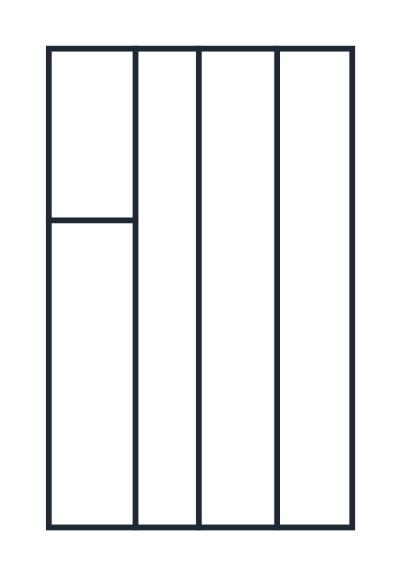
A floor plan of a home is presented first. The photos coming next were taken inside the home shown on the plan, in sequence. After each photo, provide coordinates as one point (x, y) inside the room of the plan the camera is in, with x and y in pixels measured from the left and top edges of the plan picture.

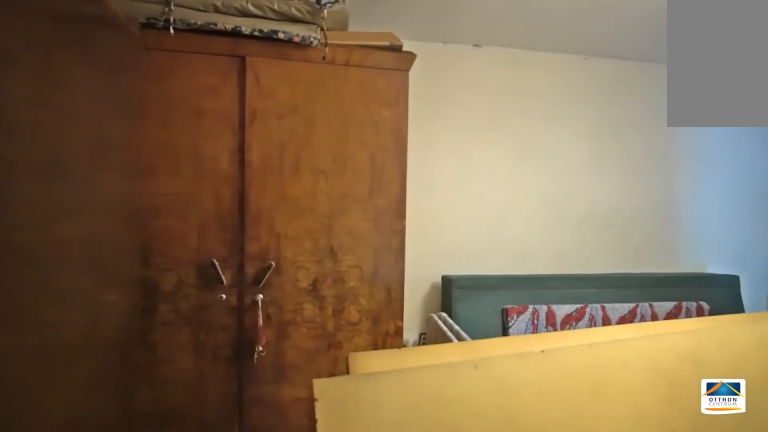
(320, 359)
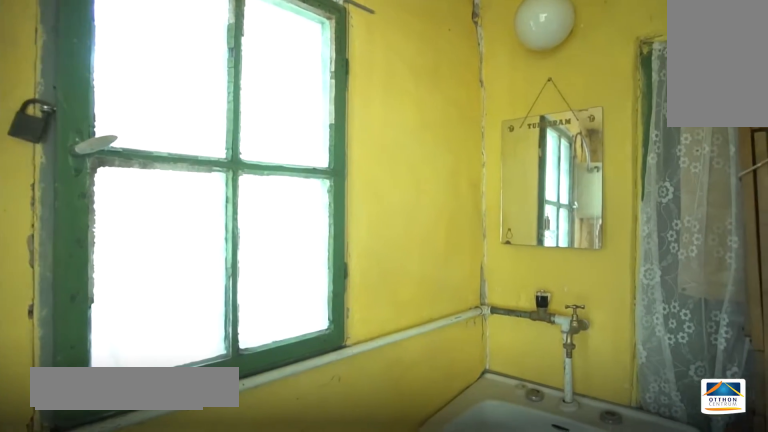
(89, 142)
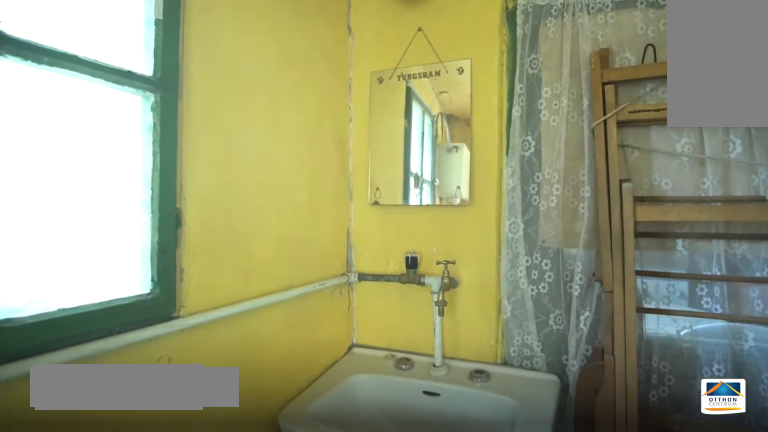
(89, 142)
